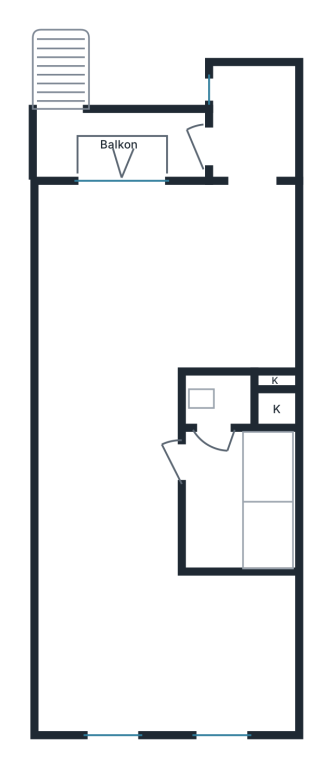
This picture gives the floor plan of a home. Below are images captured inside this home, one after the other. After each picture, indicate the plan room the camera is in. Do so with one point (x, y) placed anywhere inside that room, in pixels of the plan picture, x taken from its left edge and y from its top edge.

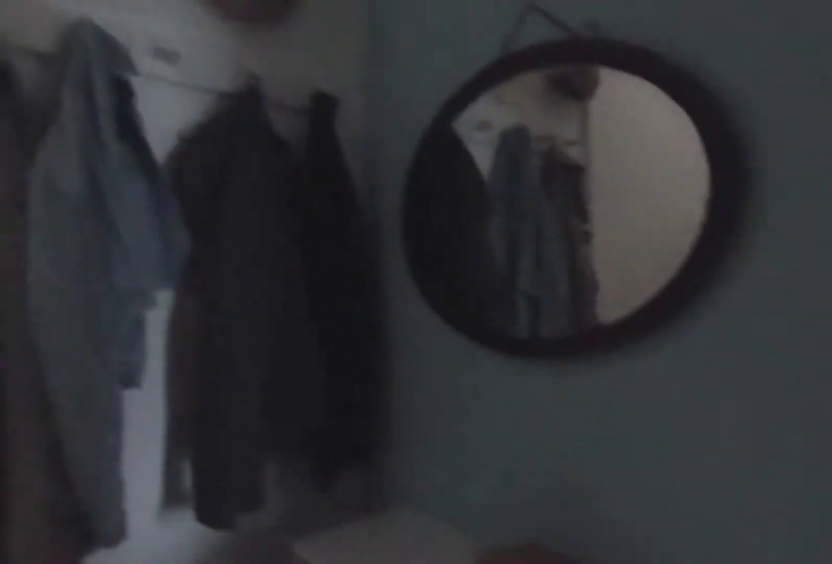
(212, 498)
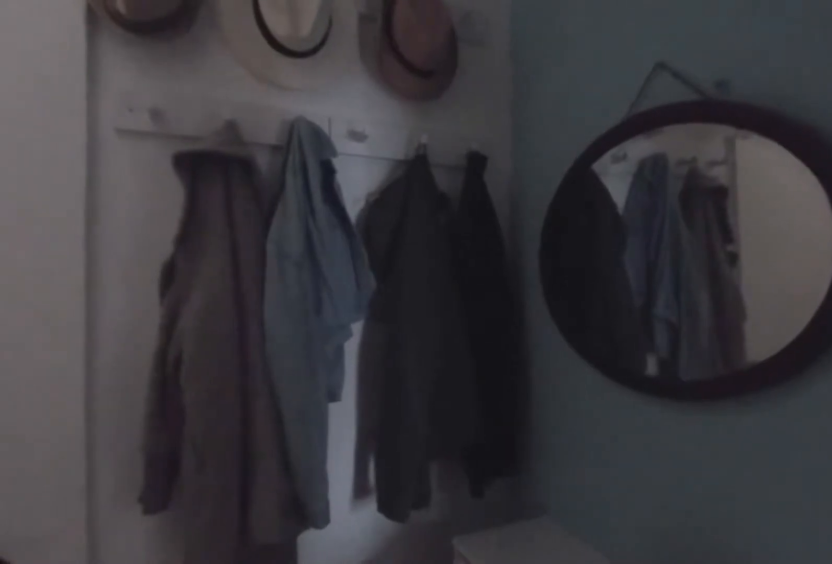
(212, 498)
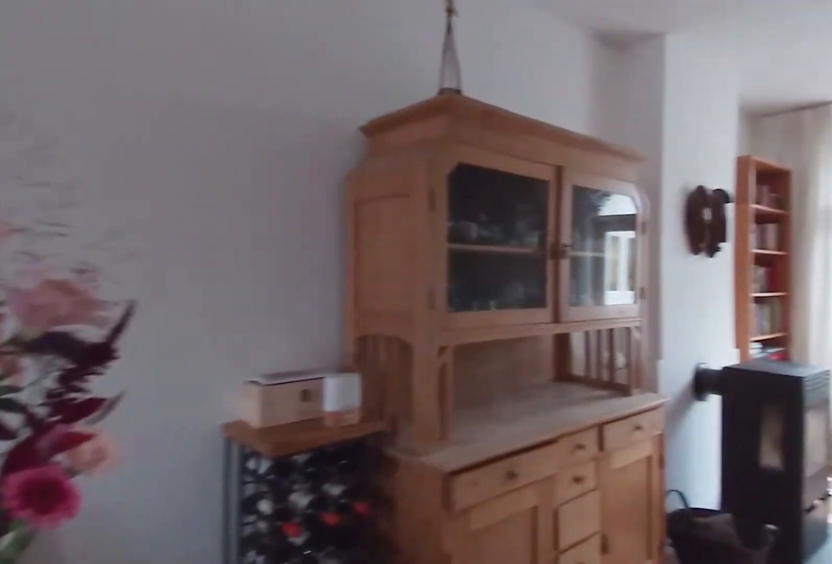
(152, 616)
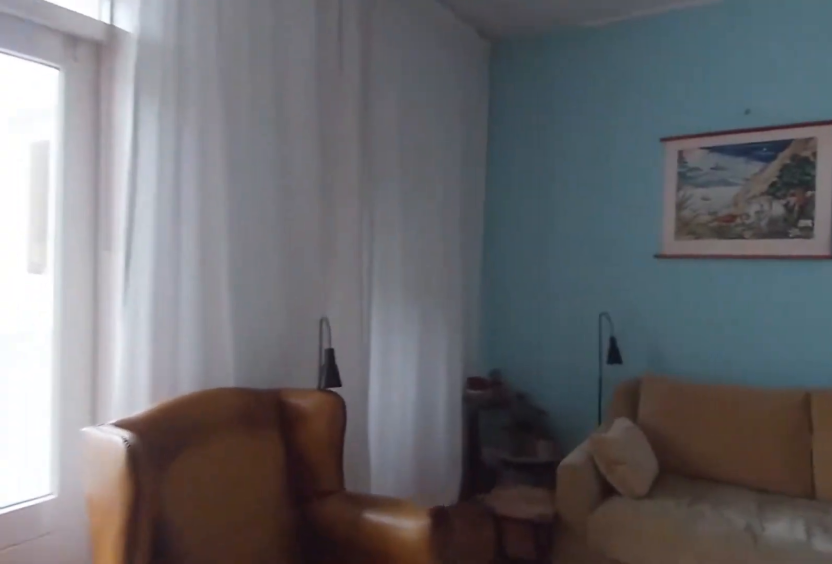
(244, 184)
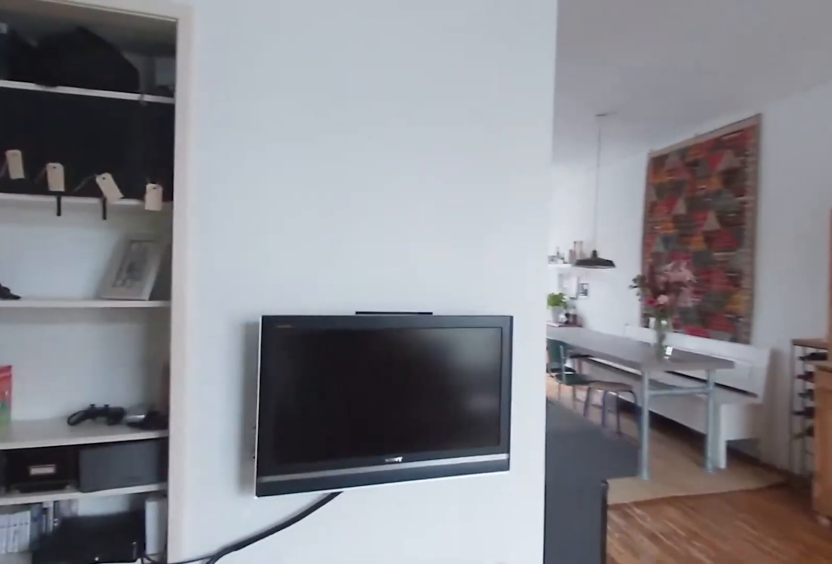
(244, 184)
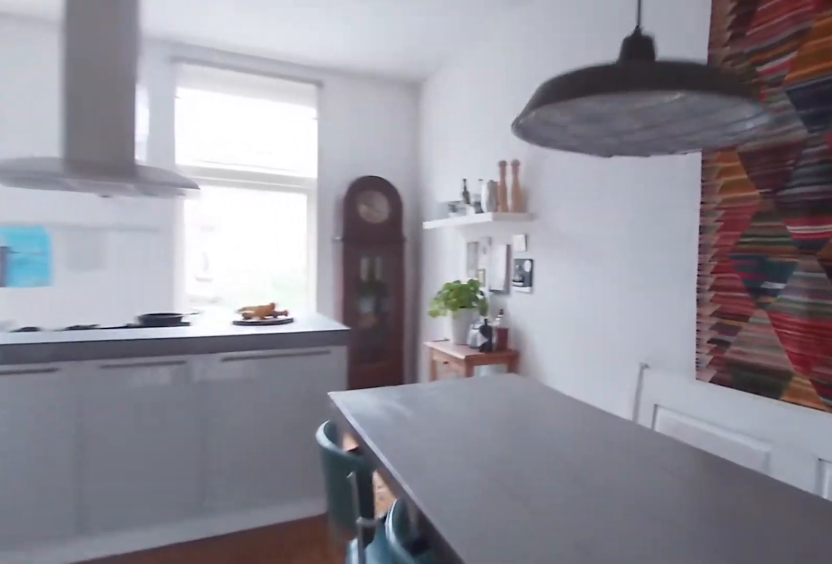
(151, 616)
